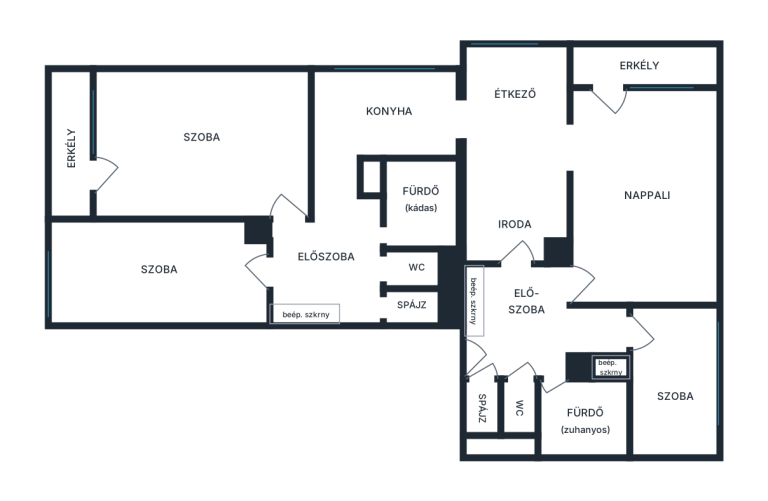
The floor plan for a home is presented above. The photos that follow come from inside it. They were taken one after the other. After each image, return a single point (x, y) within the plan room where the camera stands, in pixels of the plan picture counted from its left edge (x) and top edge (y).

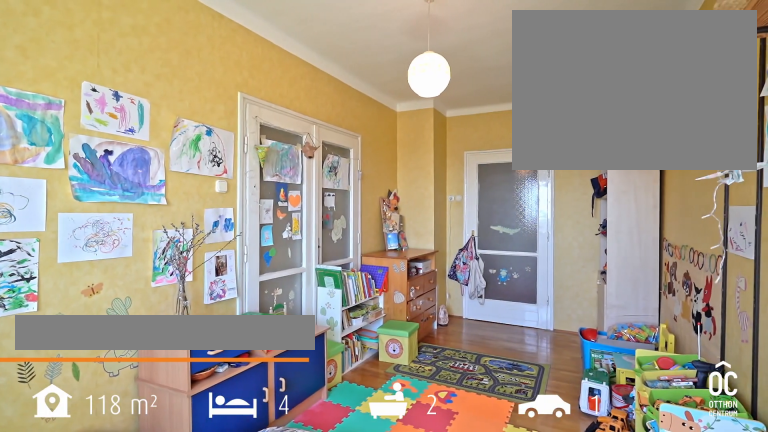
(163, 268)
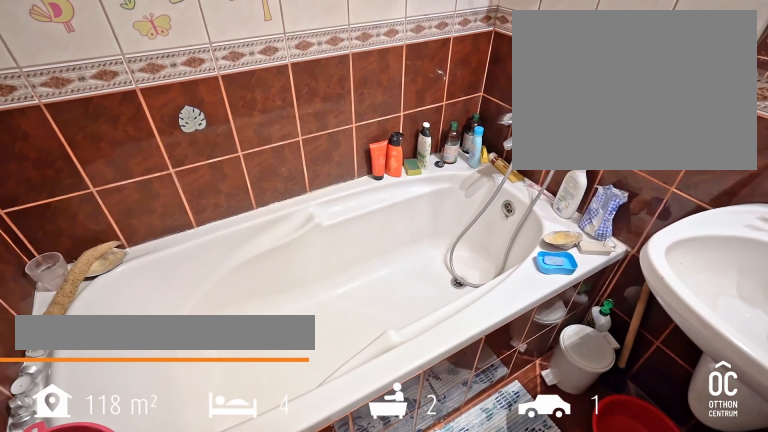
(418, 204)
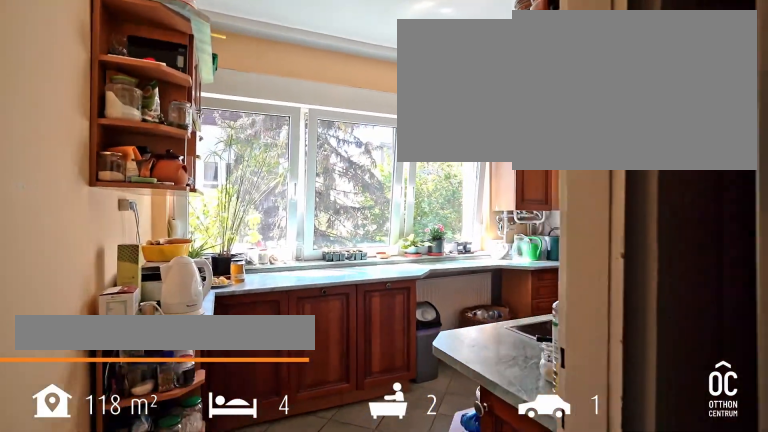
(389, 113)
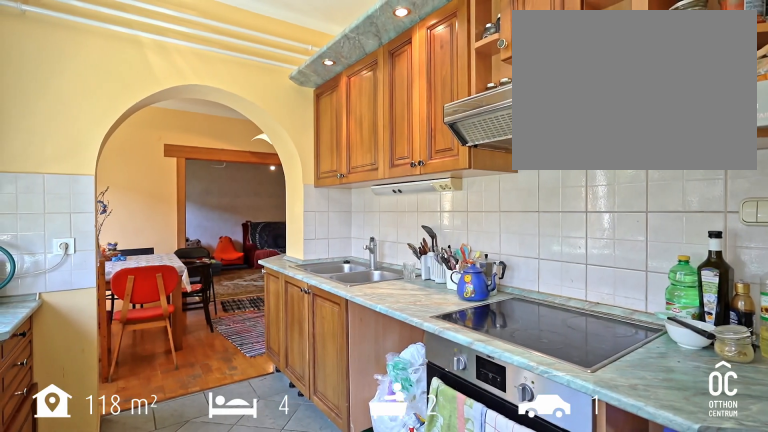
(389, 113)
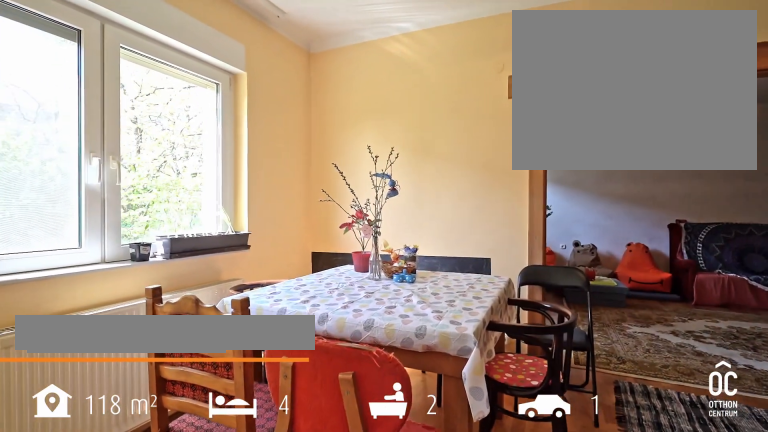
(515, 159)
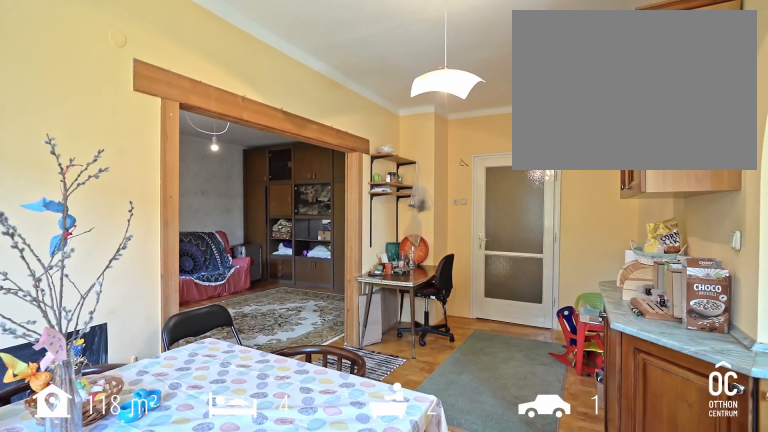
(515, 159)
